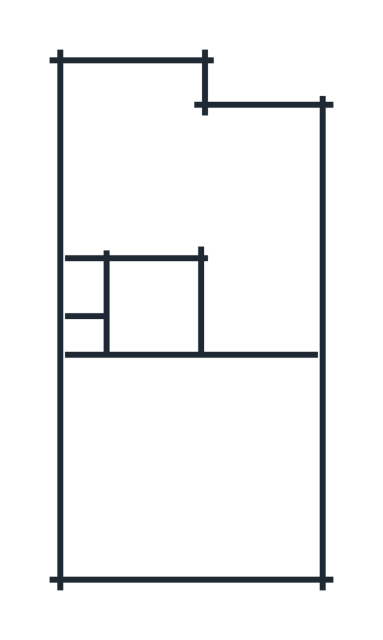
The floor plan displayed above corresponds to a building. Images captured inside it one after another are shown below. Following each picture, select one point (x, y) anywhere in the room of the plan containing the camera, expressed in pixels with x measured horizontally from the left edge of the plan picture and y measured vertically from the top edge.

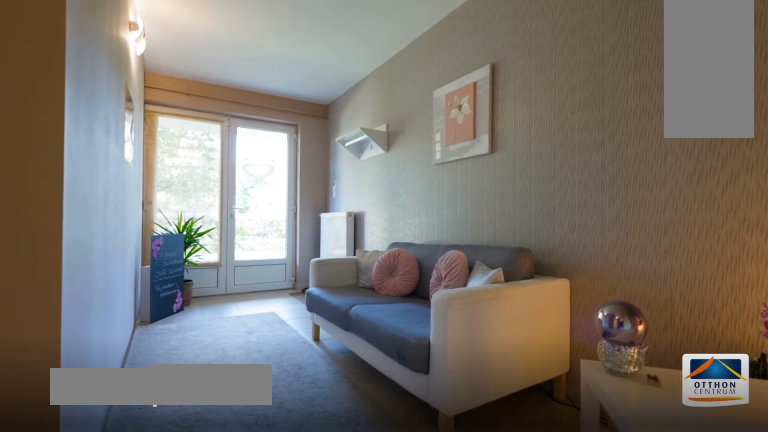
(140, 489)
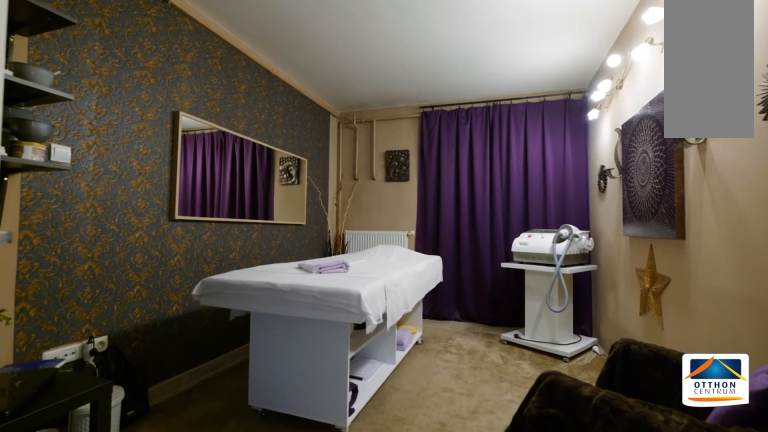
(265, 475)
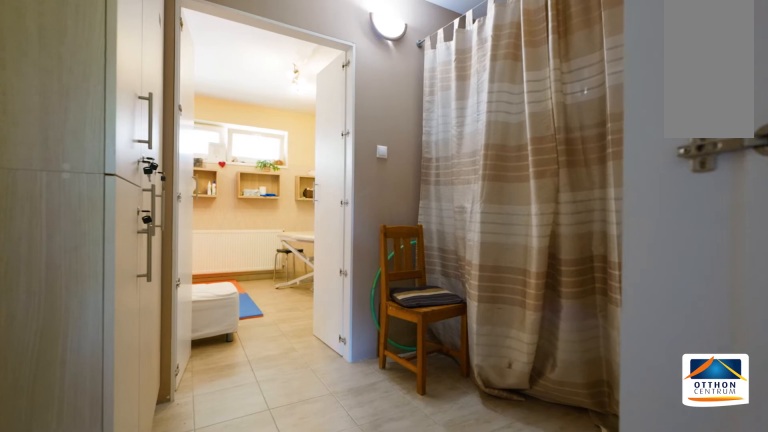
(258, 296)
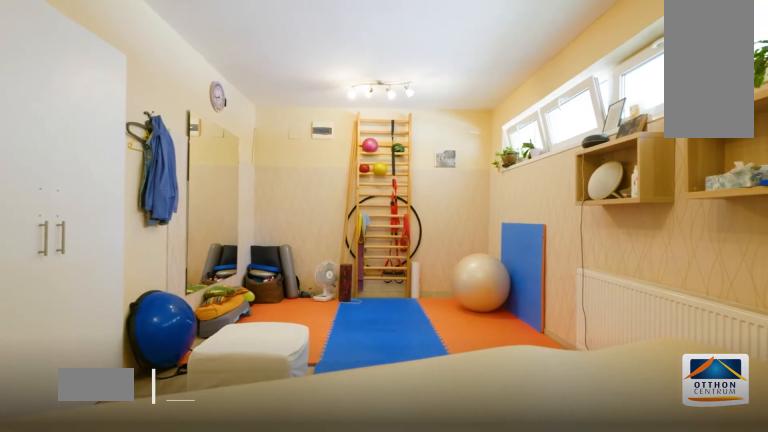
(172, 172)
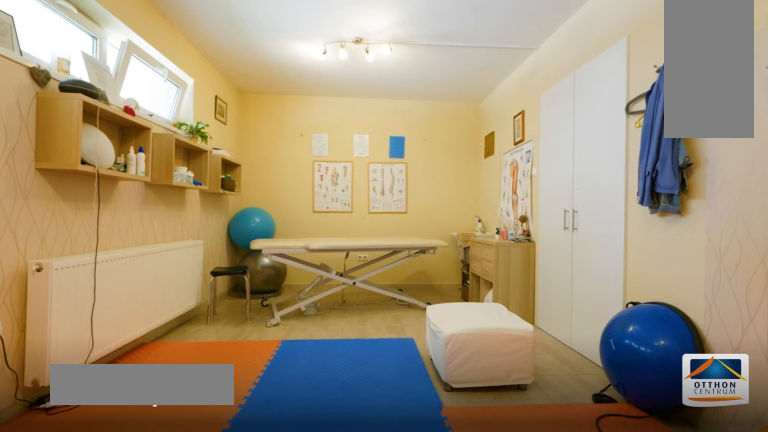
(172, 172)
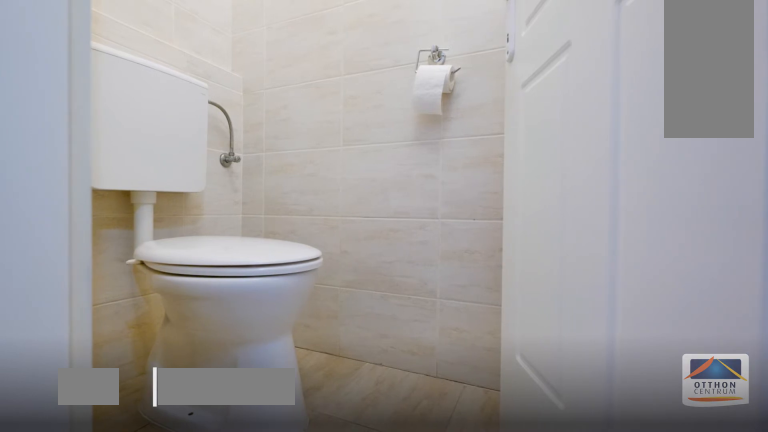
(142, 291)
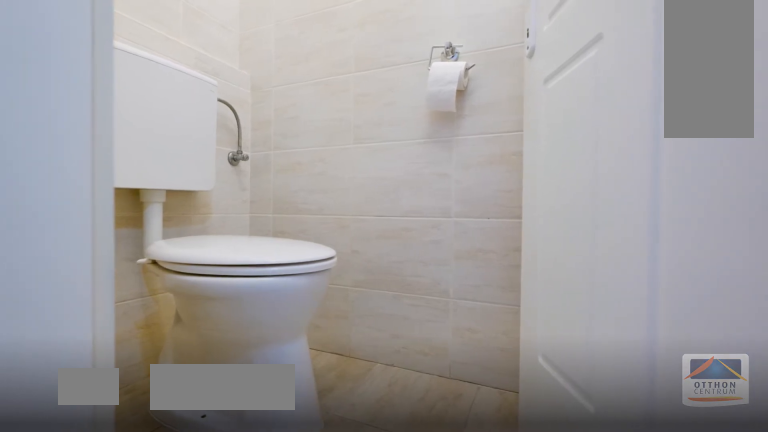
(142, 291)
